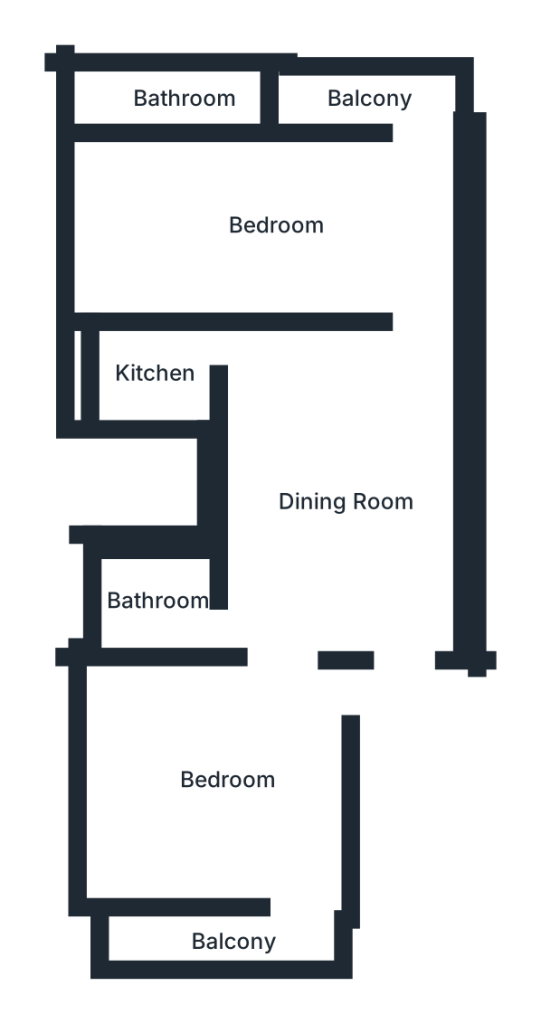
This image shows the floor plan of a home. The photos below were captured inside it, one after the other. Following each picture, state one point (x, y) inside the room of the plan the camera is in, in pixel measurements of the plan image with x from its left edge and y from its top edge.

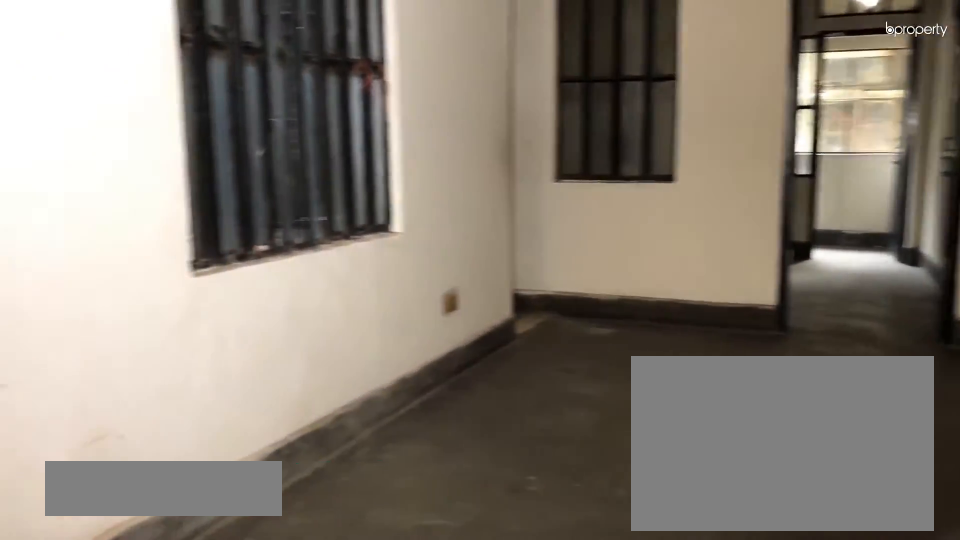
(385, 542)
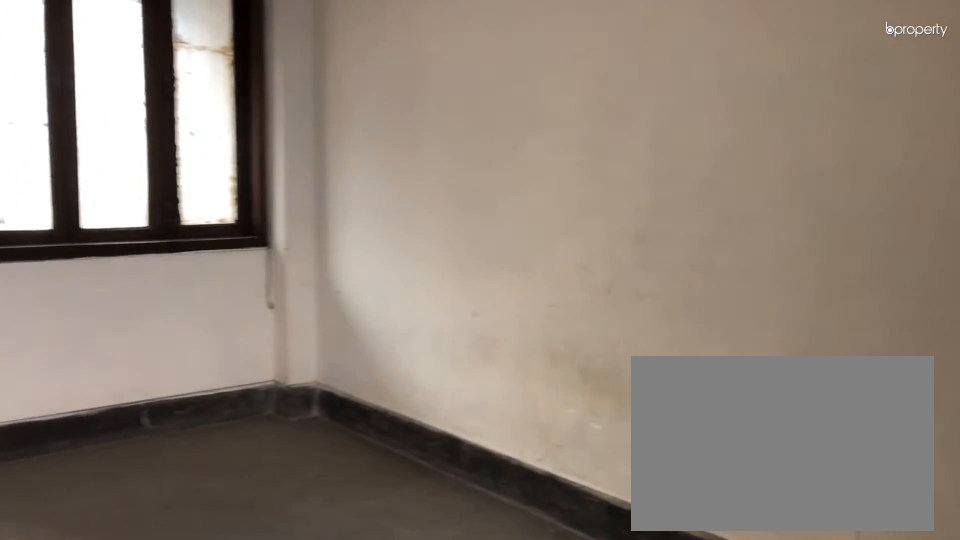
(234, 780)
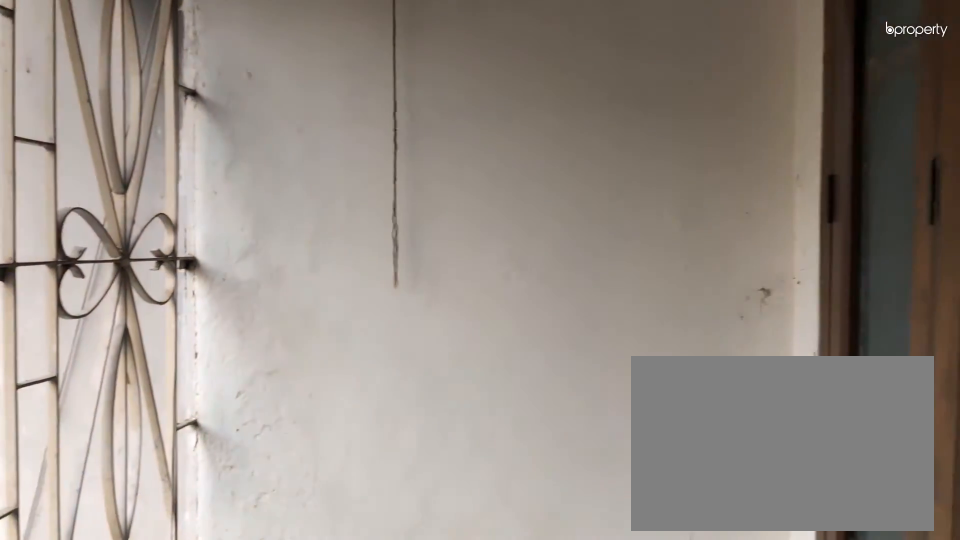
(232, 943)
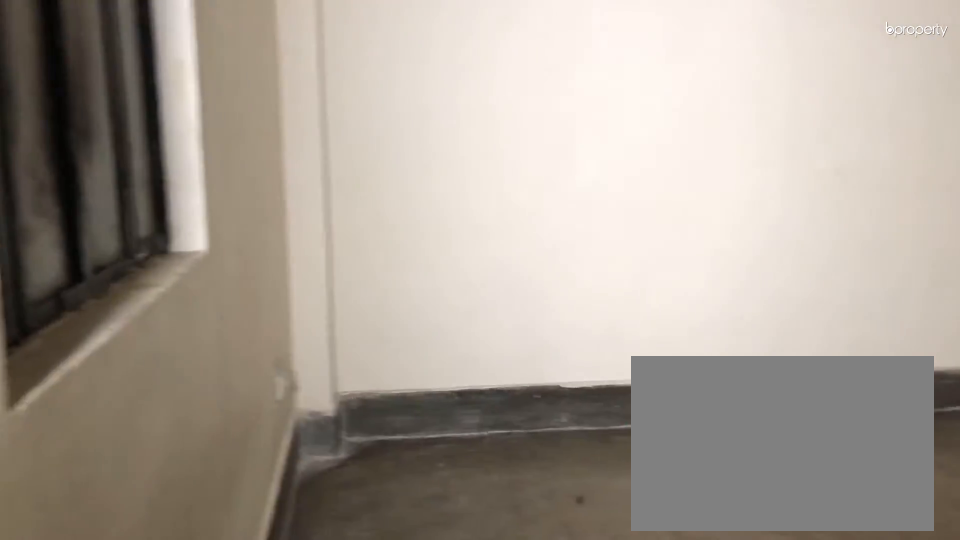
(273, 226)
